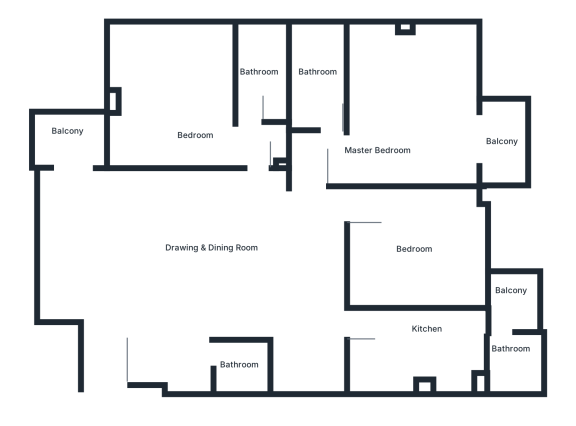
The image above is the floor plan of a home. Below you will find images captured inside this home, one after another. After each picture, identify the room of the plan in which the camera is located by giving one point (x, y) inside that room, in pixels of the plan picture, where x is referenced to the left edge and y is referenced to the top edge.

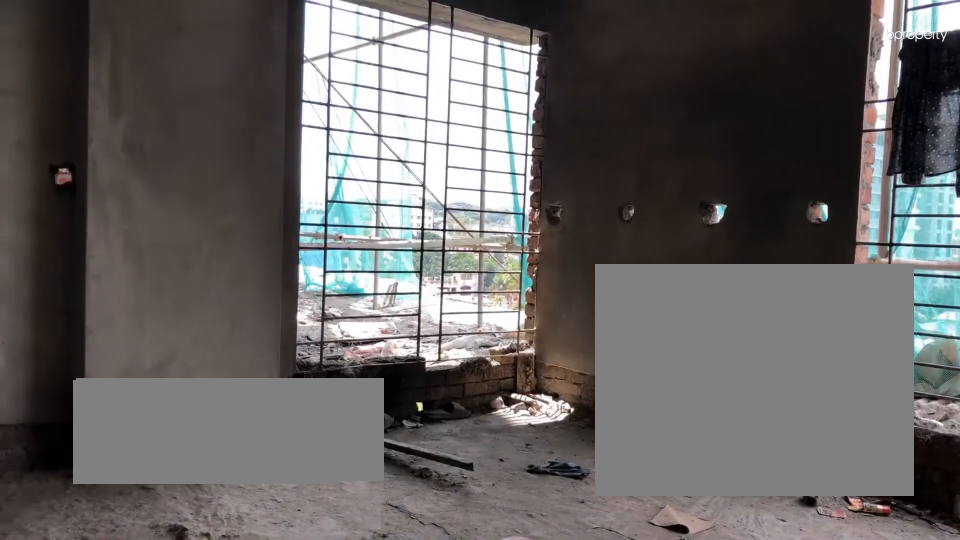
(184, 108)
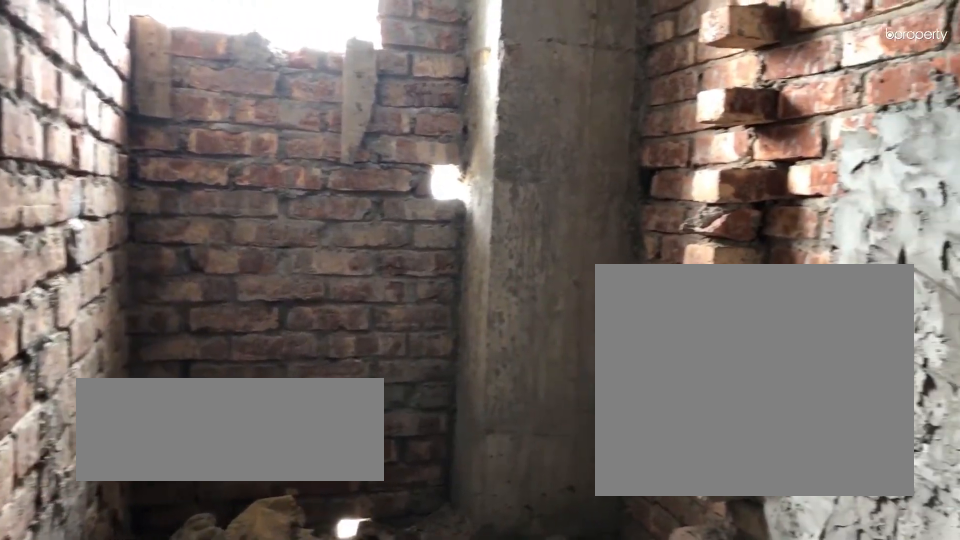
(262, 74)
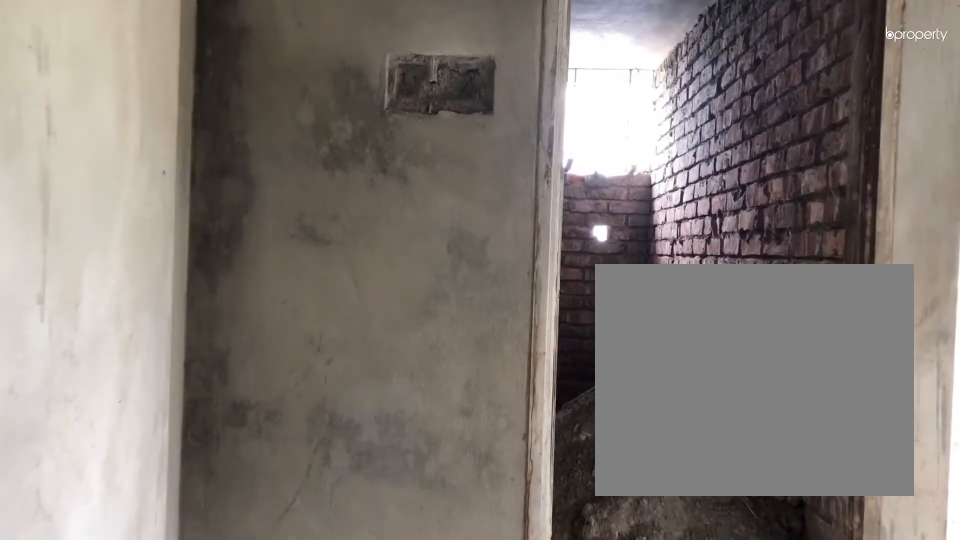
(383, 115)
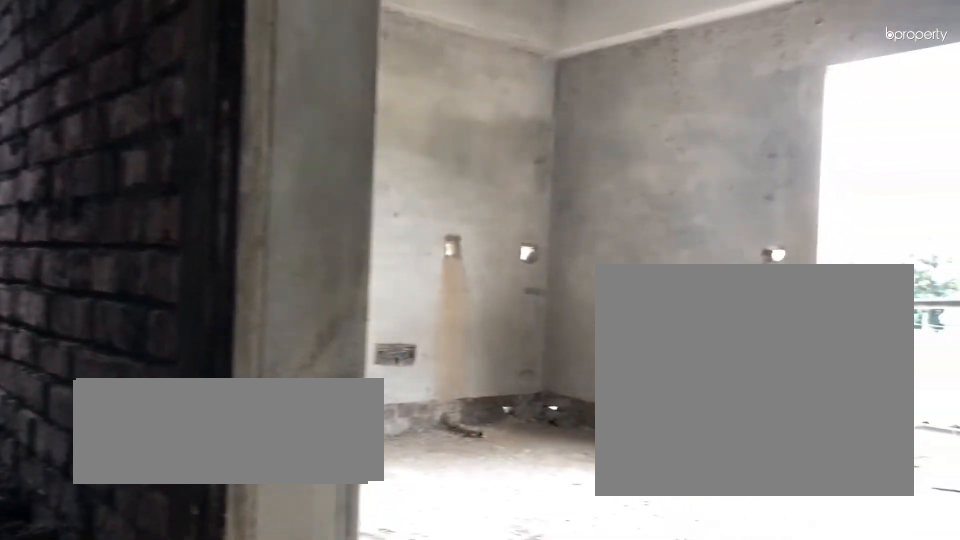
(383, 115)
